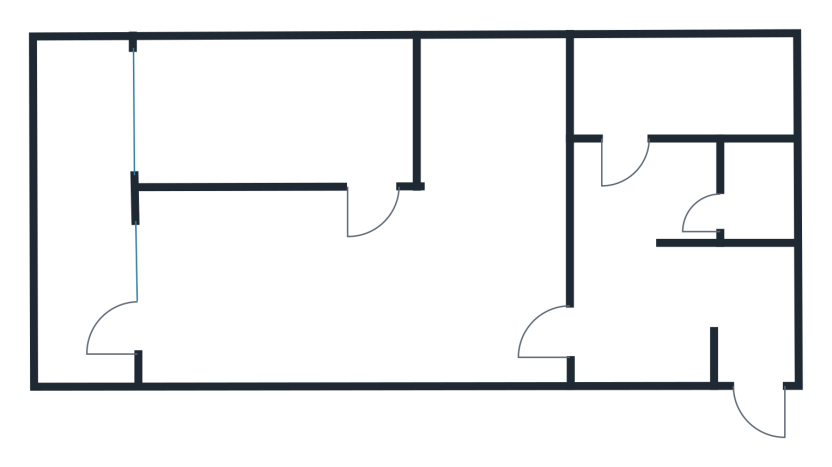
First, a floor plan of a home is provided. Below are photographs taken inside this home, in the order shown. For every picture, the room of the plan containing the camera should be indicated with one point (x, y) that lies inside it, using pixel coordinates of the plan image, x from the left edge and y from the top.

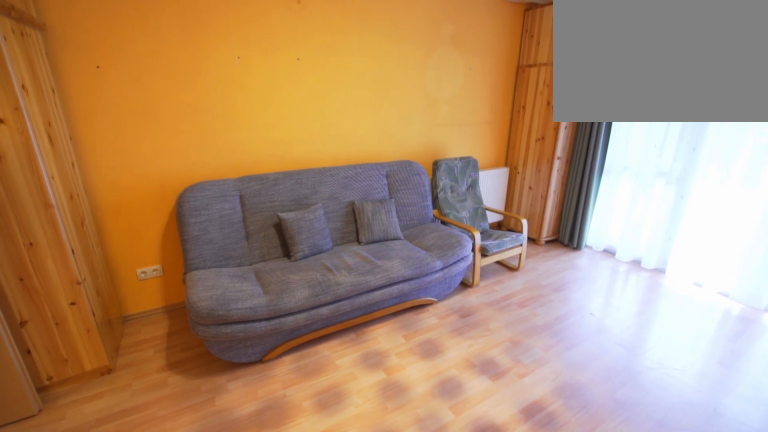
(354, 271)
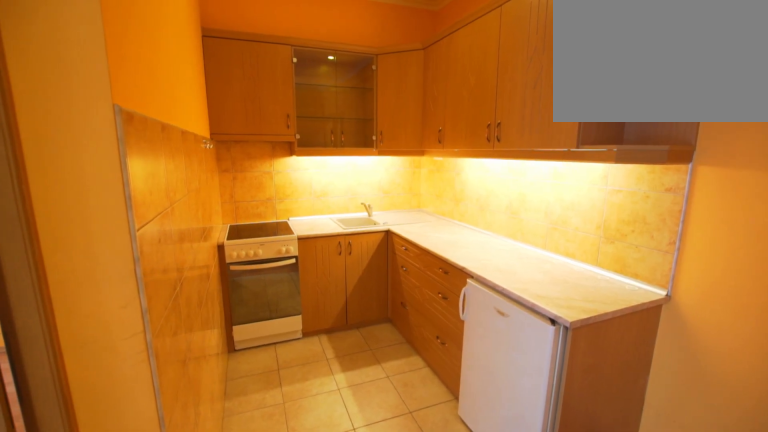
(354, 273)
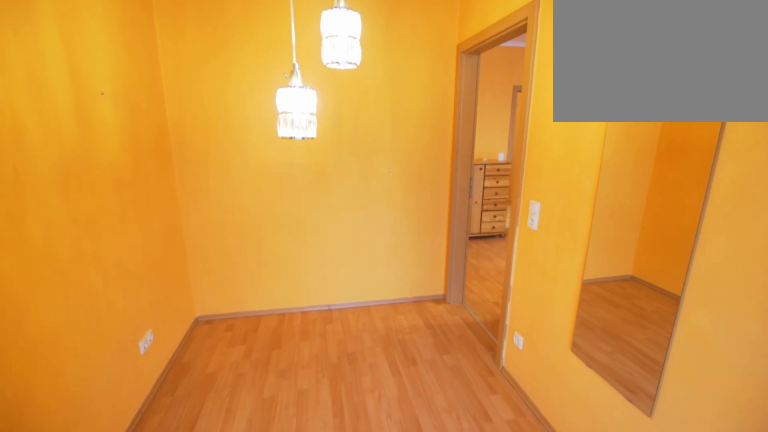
(282, 115)
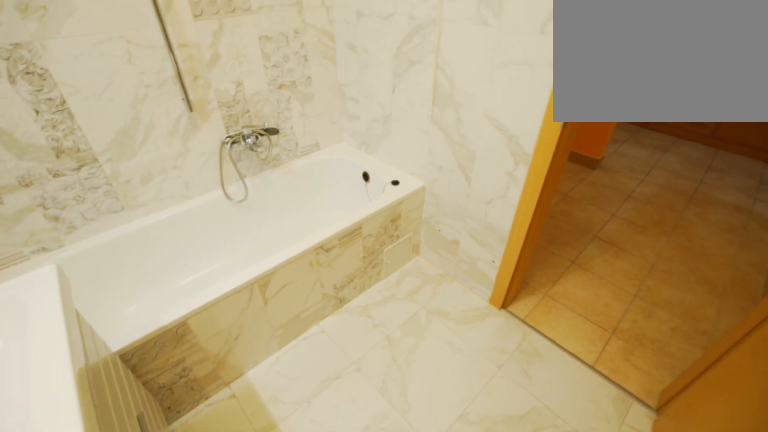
(673, 74)
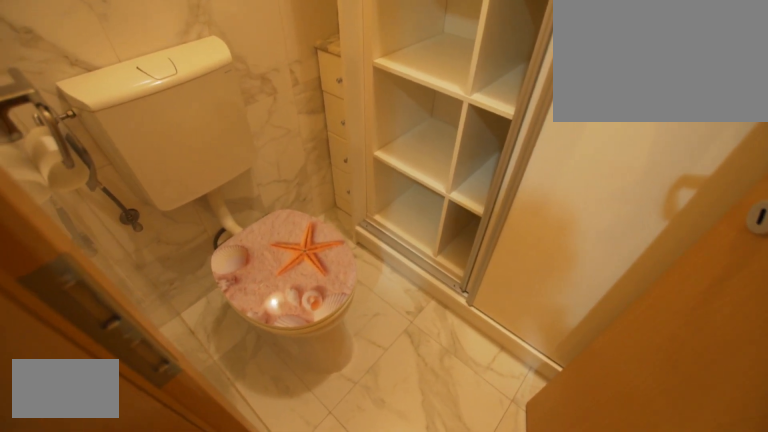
(757, 182)
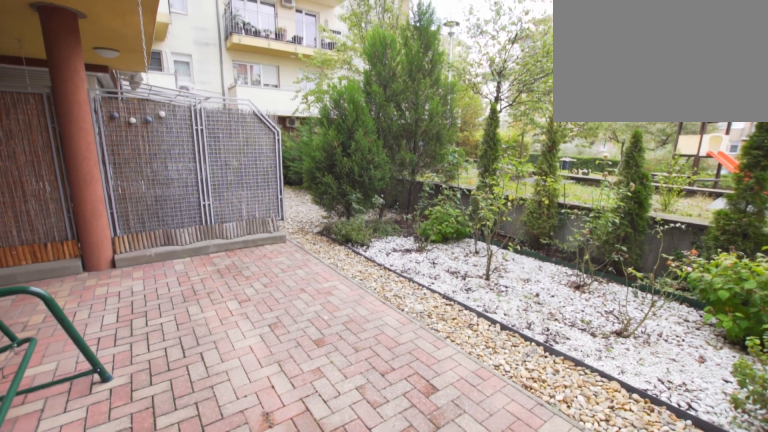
(83, 222)
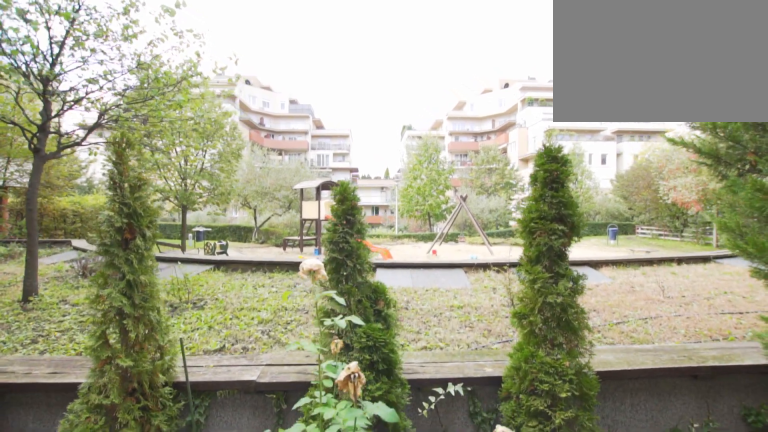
(83, 222)
